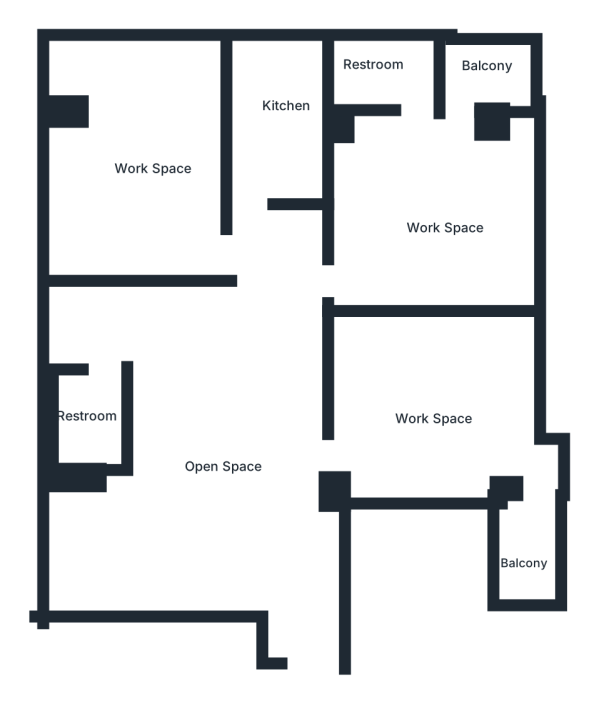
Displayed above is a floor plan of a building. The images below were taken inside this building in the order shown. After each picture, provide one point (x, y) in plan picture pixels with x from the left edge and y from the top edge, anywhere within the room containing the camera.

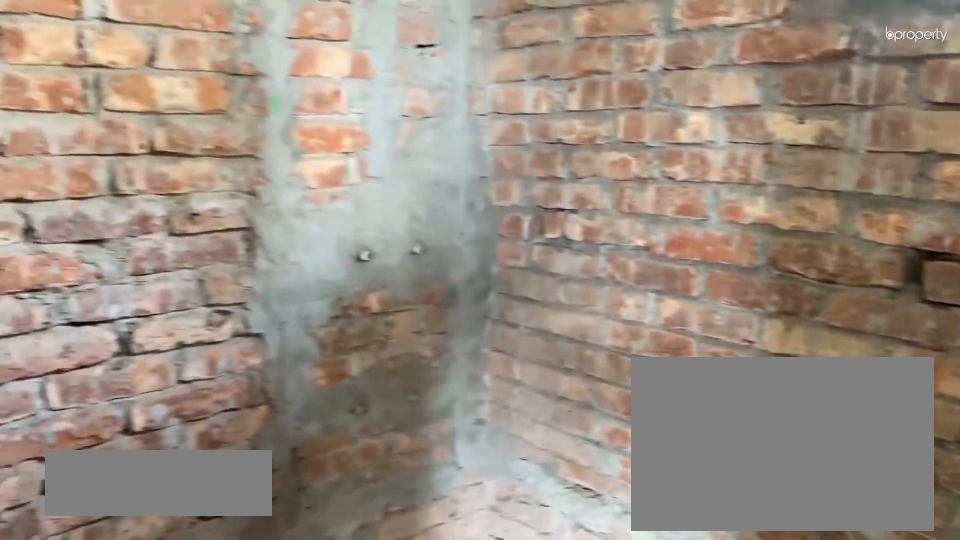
(394, 71)
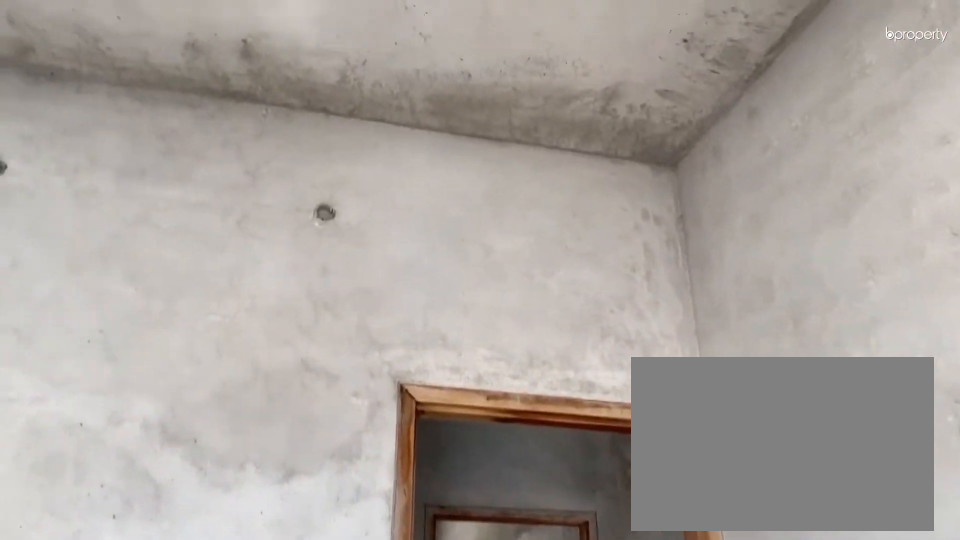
(145, 132)
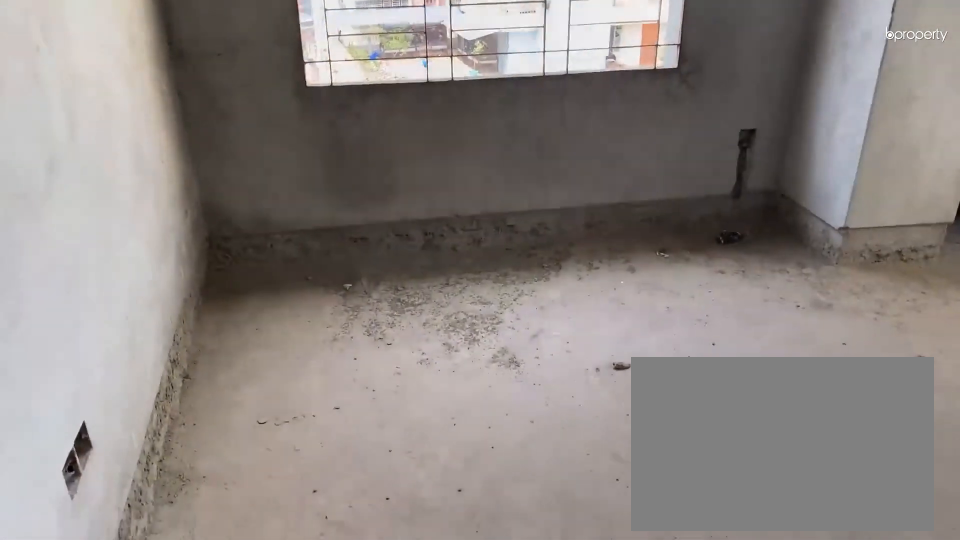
(145, 132)
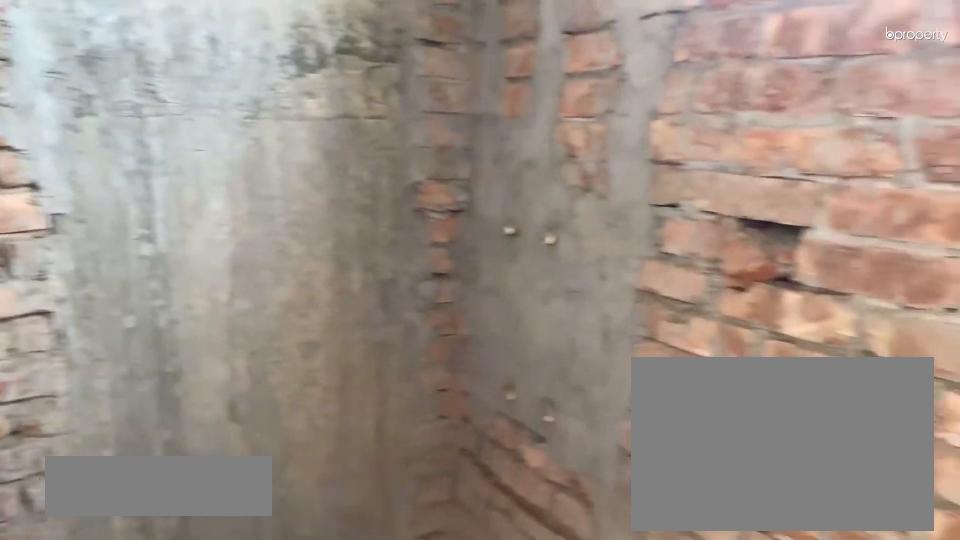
(86, 420)
